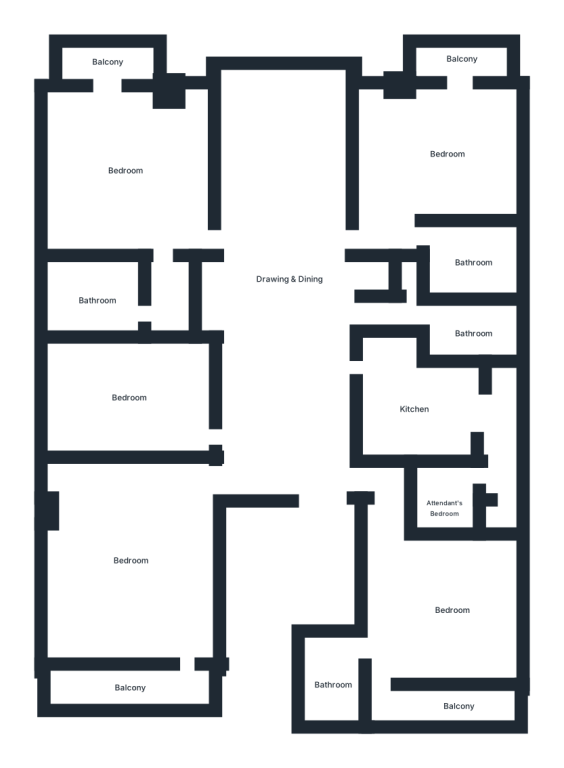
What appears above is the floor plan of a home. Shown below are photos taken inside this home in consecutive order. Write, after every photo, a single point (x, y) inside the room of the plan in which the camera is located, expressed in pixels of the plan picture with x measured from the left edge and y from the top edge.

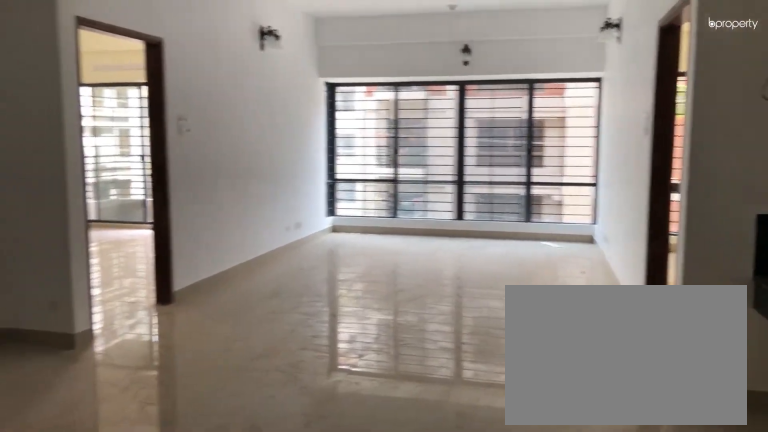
(282, 315)
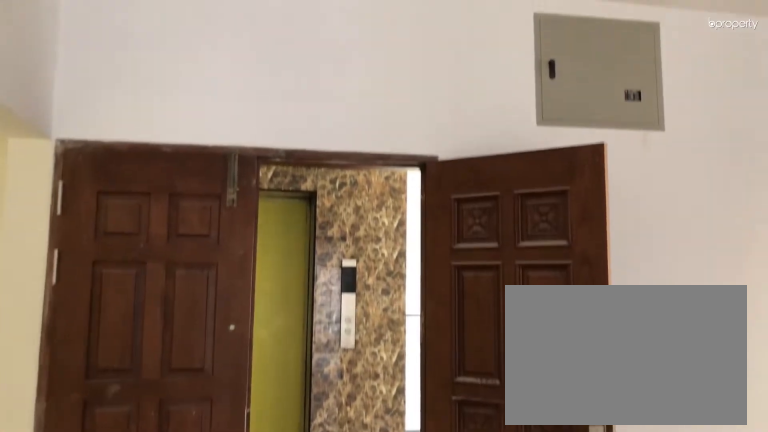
(282, 315)
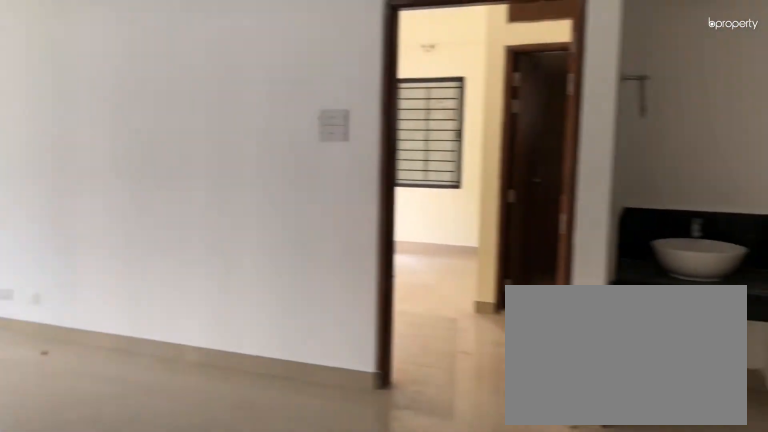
(280, 197)
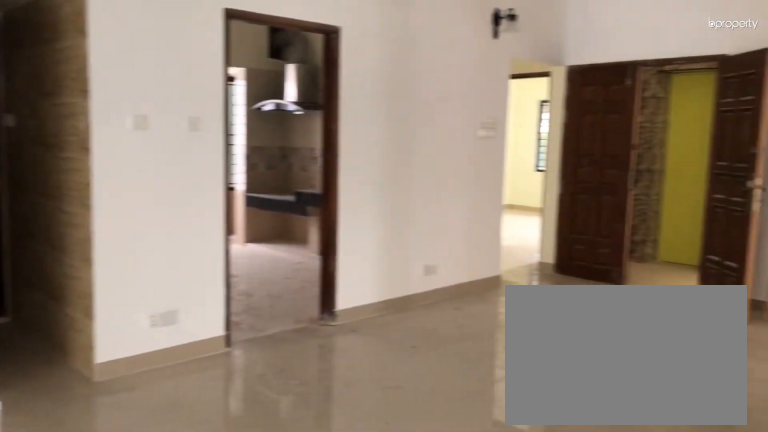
(285, 347)
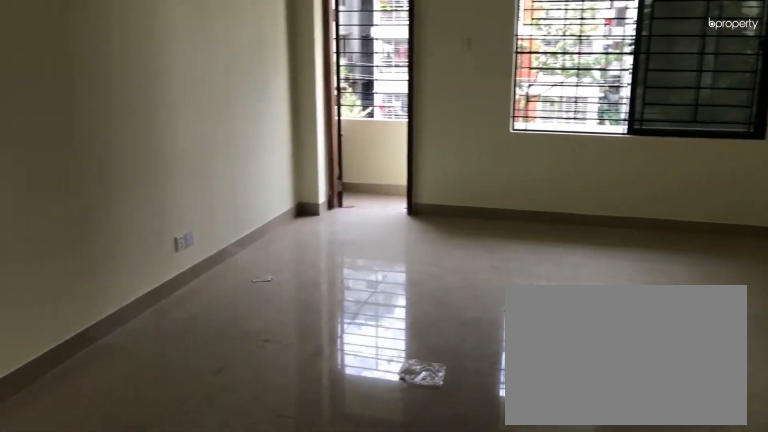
(130, 556)
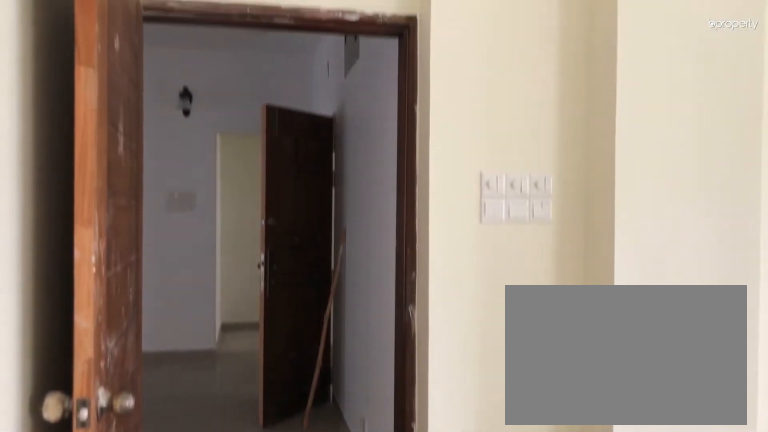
(130, 556)
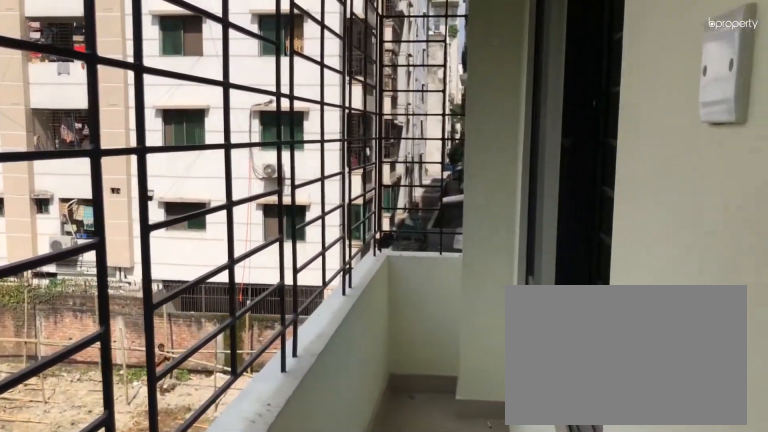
(127, 683)
